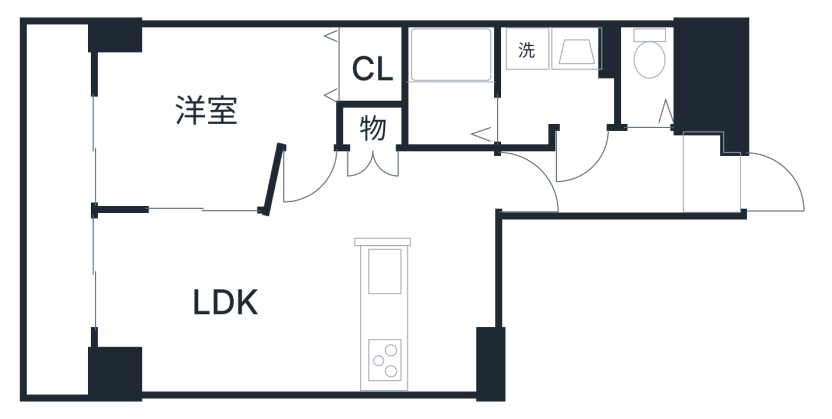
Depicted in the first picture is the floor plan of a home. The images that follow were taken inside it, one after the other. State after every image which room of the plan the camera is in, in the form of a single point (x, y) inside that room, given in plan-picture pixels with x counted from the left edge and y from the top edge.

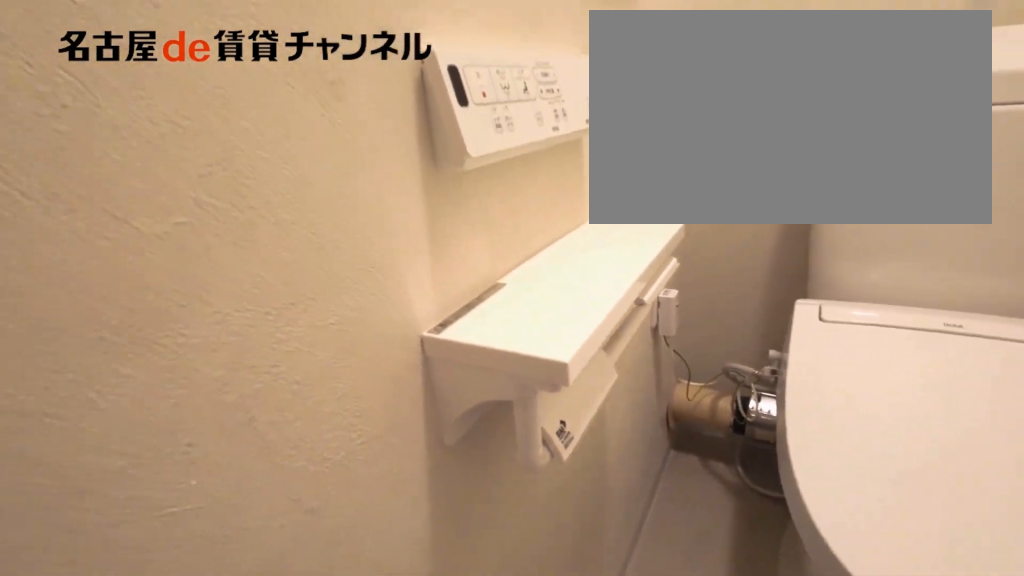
(648, 79)
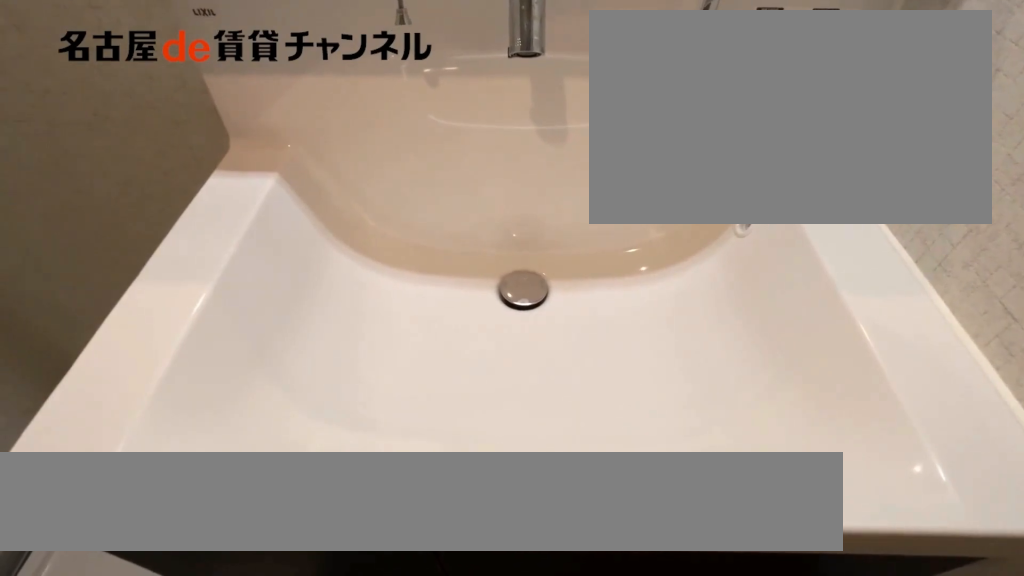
(557, 81)
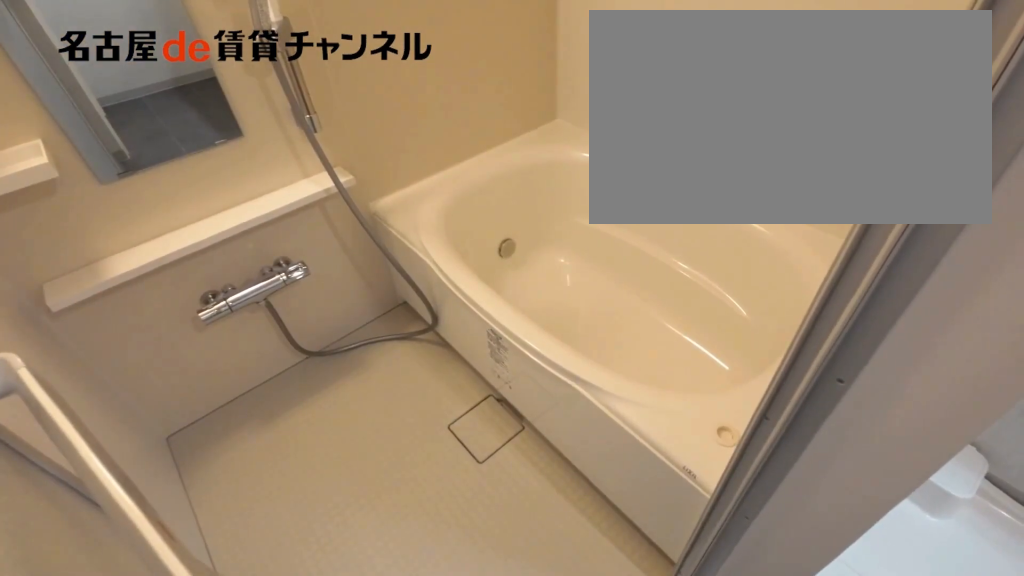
(448, 89)
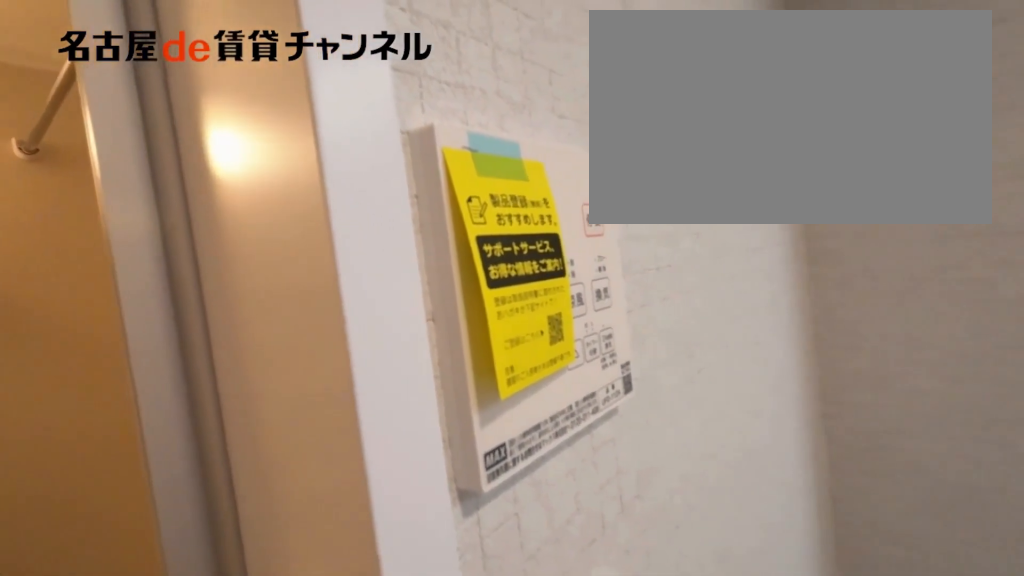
(448, 89)
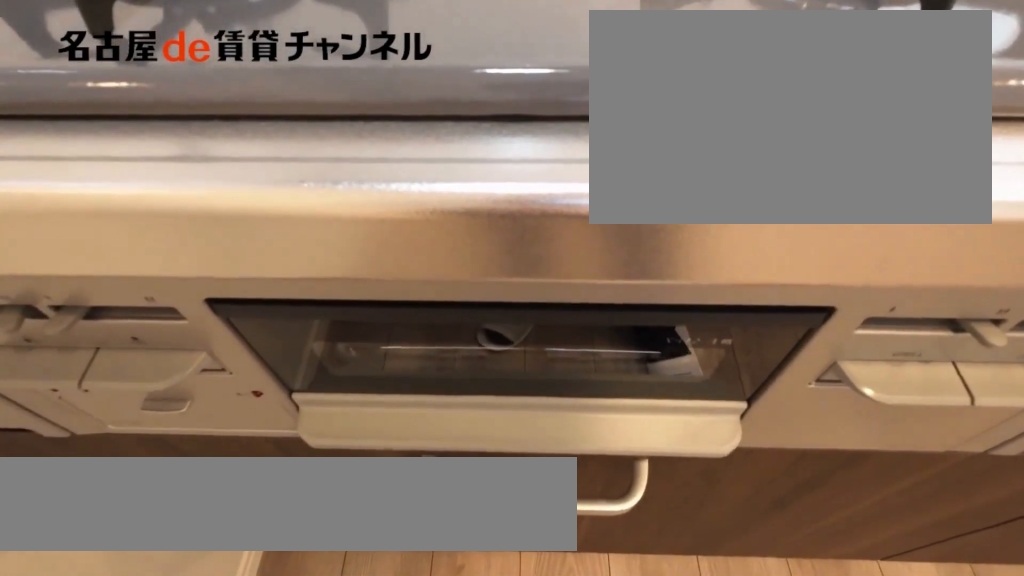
(426, 320)
